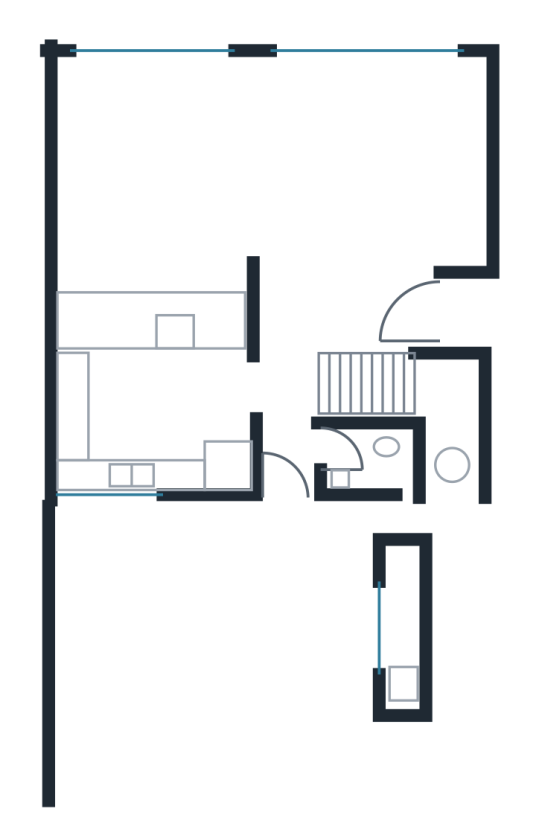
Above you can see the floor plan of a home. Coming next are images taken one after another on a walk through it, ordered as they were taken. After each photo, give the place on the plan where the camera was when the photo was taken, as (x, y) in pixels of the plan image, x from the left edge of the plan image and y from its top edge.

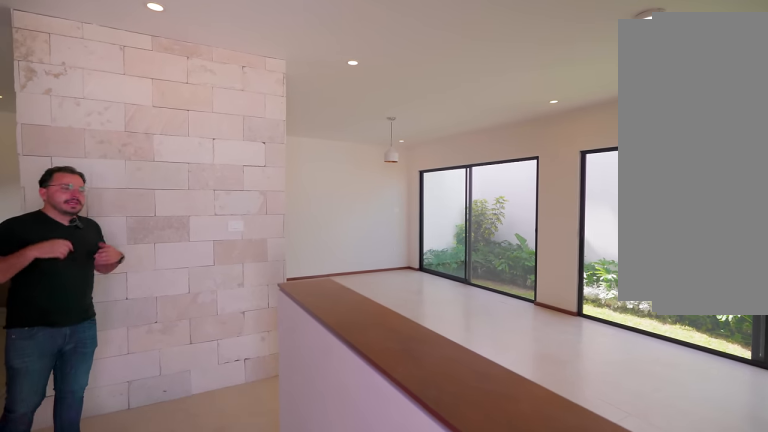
(402, 320)
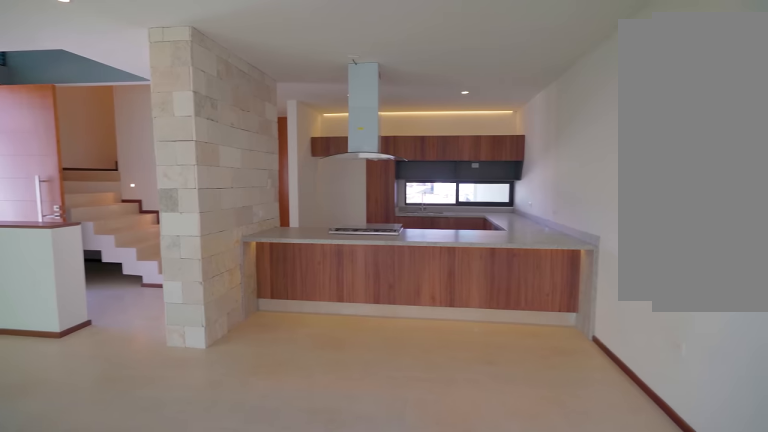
(214, 127)
